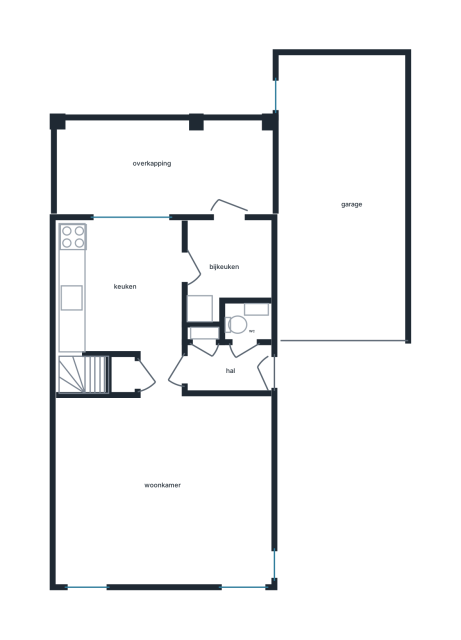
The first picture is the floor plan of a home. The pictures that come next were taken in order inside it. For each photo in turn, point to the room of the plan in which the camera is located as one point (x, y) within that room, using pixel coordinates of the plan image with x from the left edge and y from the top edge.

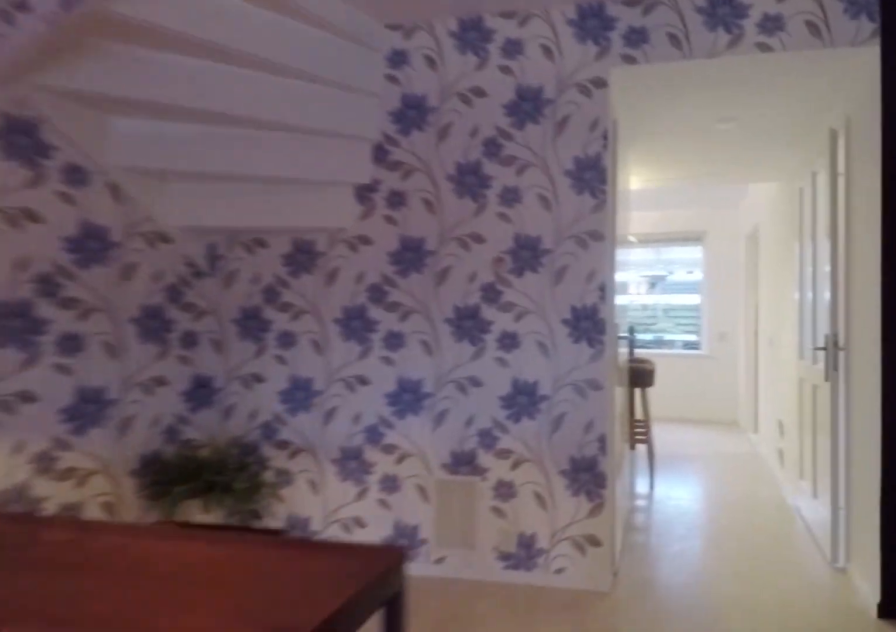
(163, 484)
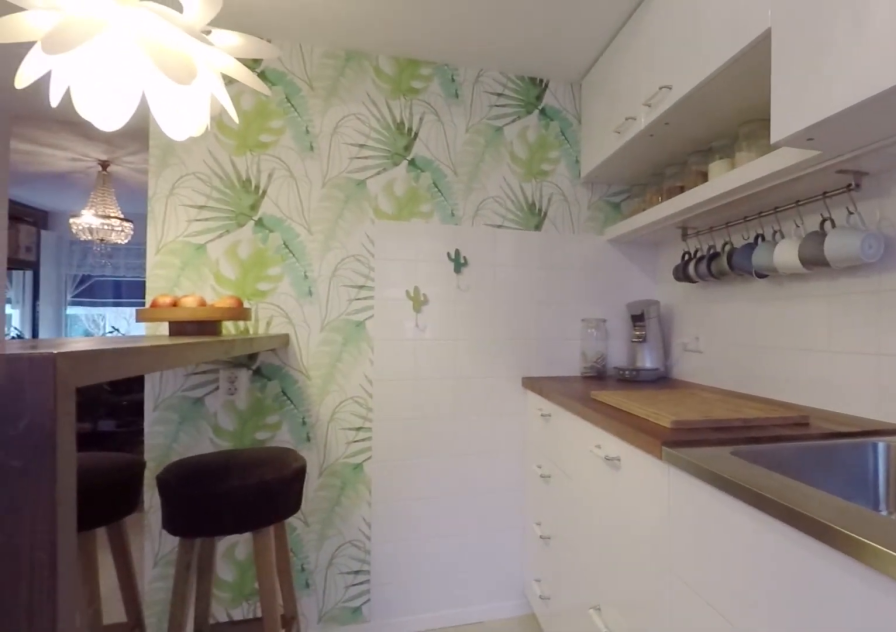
(121, 287)
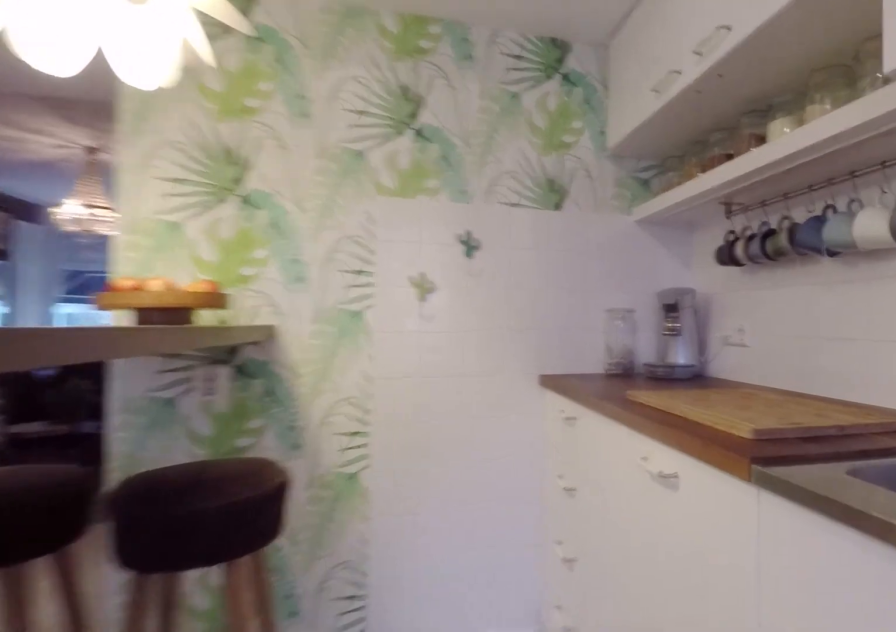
(121, 287)
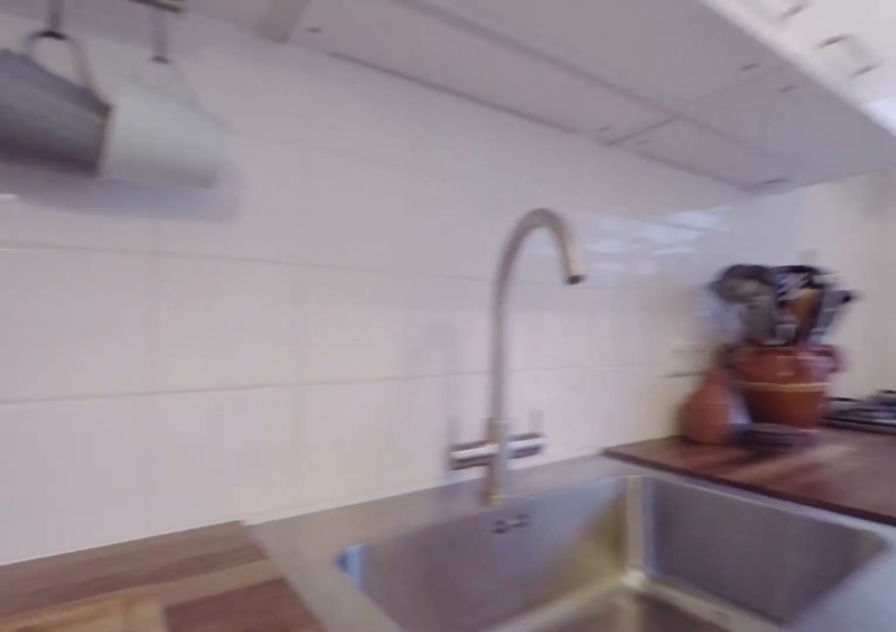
(121, 287)
